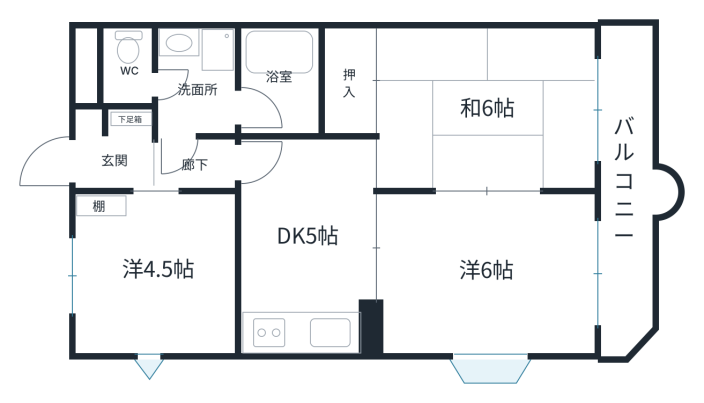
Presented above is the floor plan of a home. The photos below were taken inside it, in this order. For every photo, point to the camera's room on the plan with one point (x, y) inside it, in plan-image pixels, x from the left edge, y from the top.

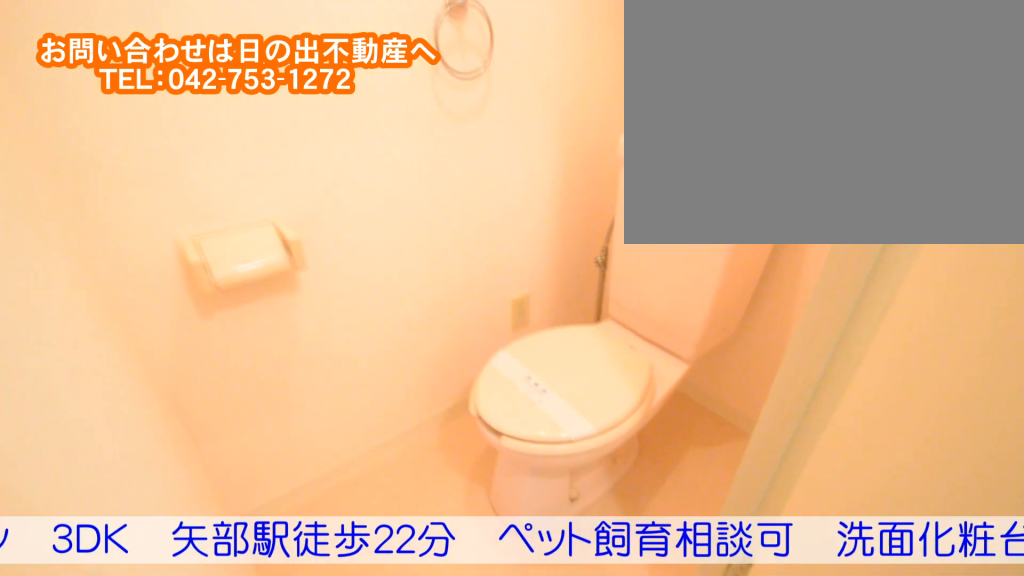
(128, 67)
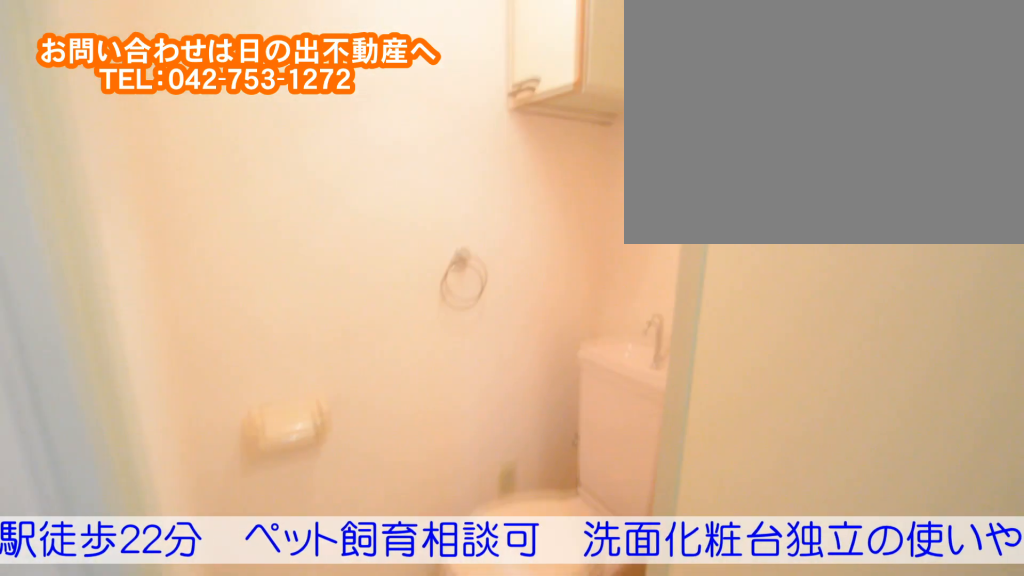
(127, 67)
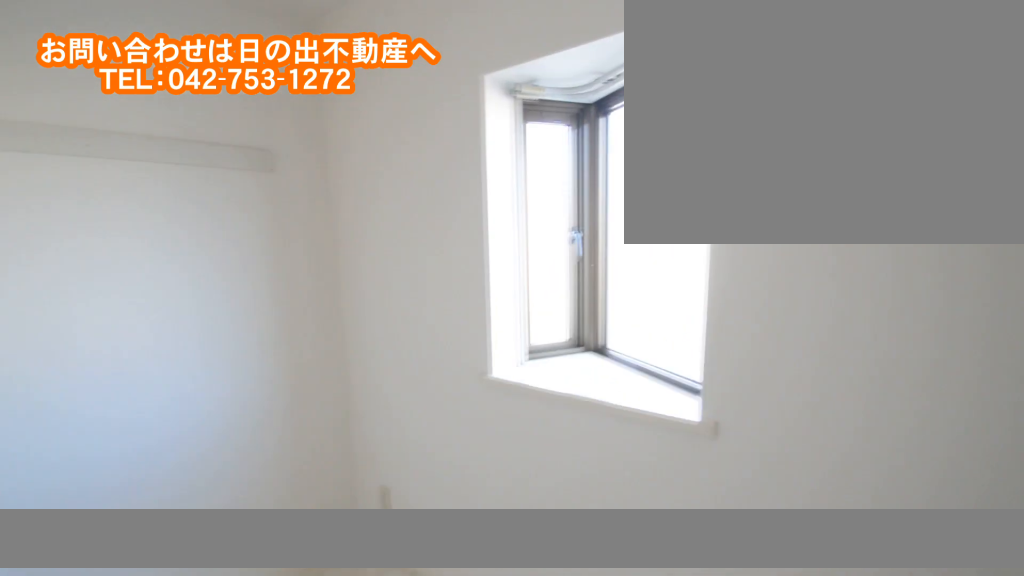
(156, 304)
